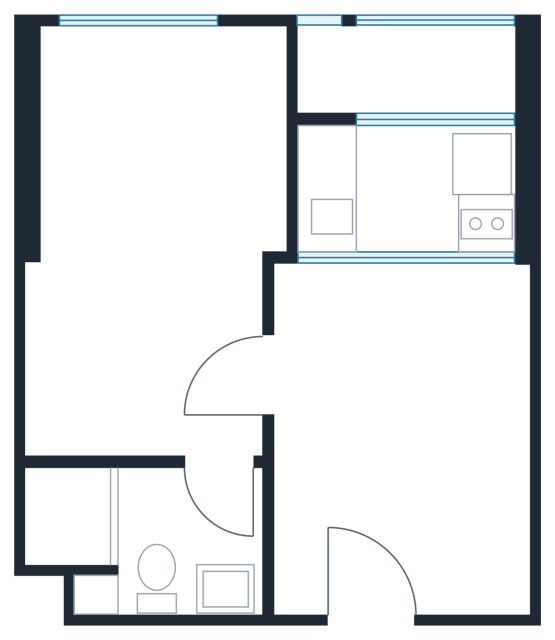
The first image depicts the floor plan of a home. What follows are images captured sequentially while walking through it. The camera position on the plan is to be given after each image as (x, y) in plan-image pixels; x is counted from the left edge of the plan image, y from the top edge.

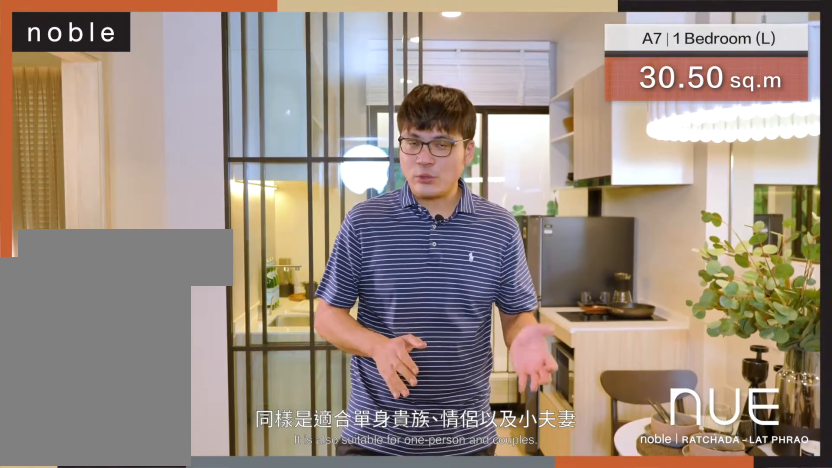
(357, 410)
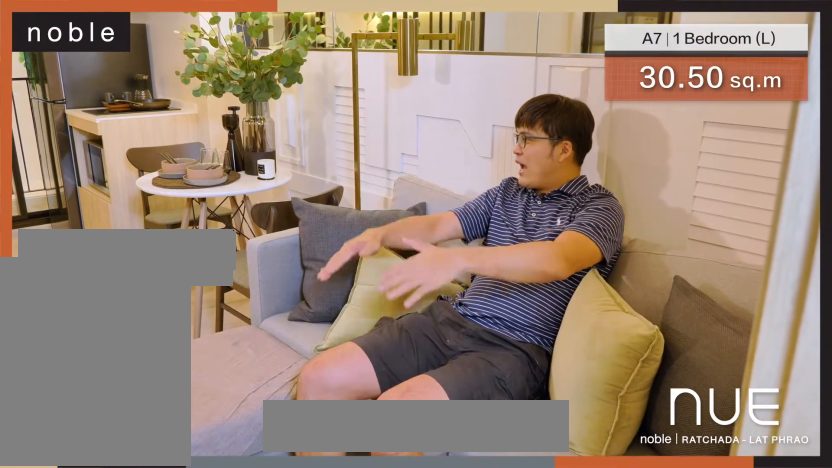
(457, 538)
